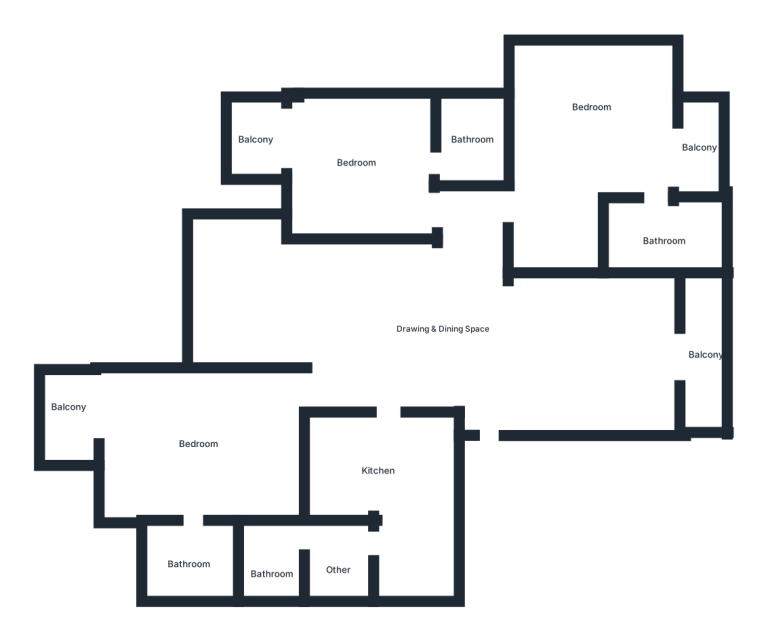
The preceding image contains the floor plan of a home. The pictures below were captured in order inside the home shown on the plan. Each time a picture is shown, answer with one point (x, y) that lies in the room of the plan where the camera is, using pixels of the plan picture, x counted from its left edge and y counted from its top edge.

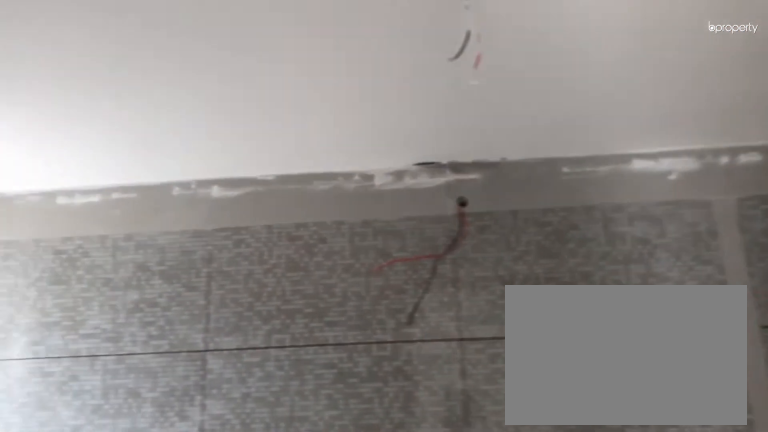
(658, 236)
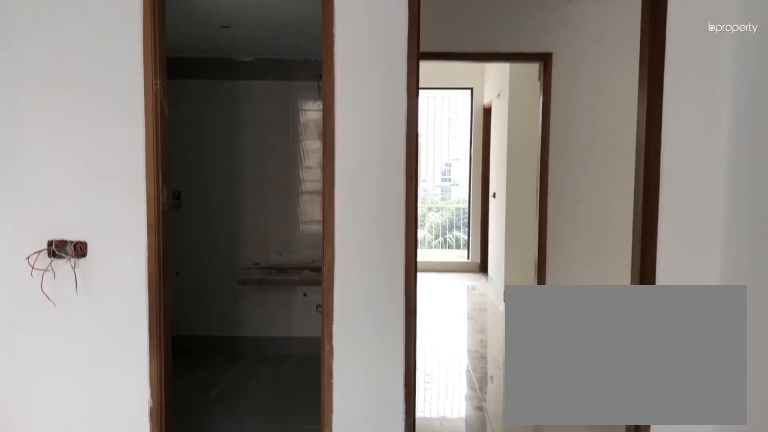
(354, 175)
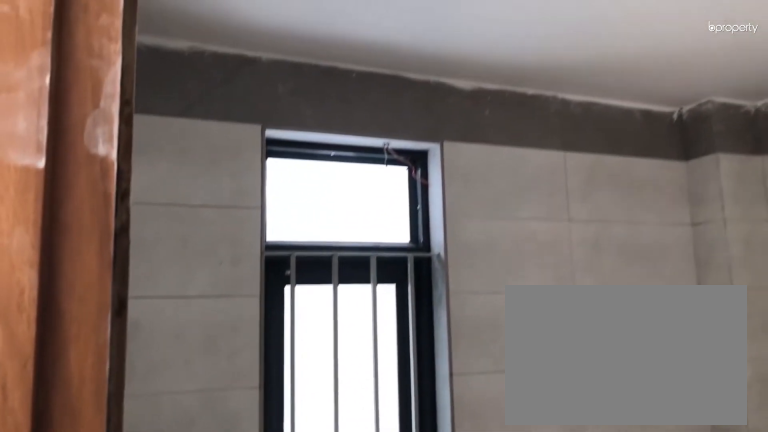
(478, 140)
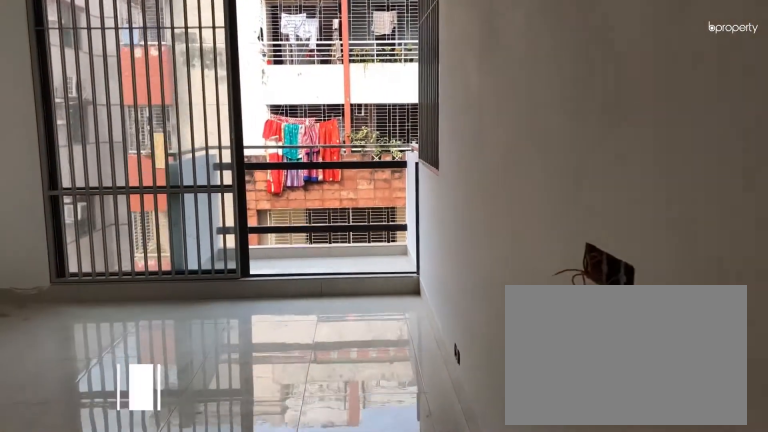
(195, 456)
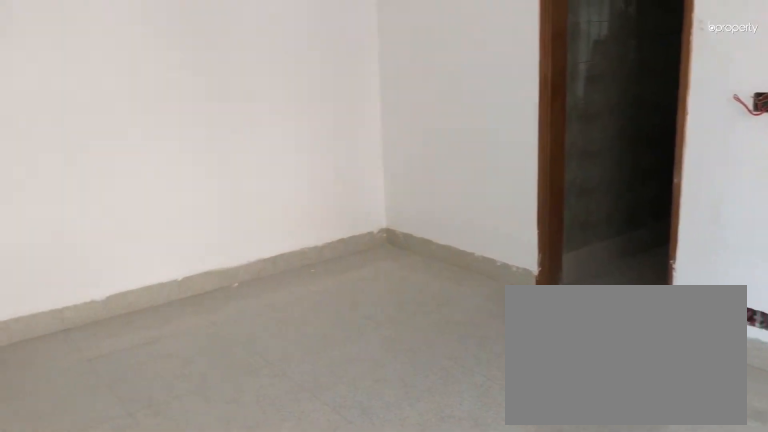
(195, 456)
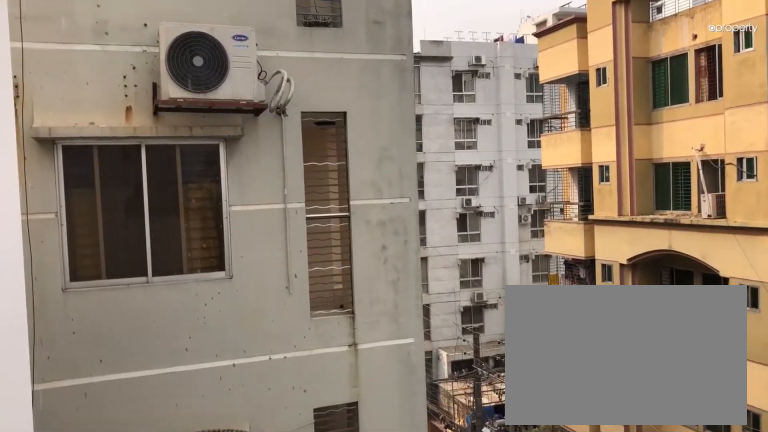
(84, 417)
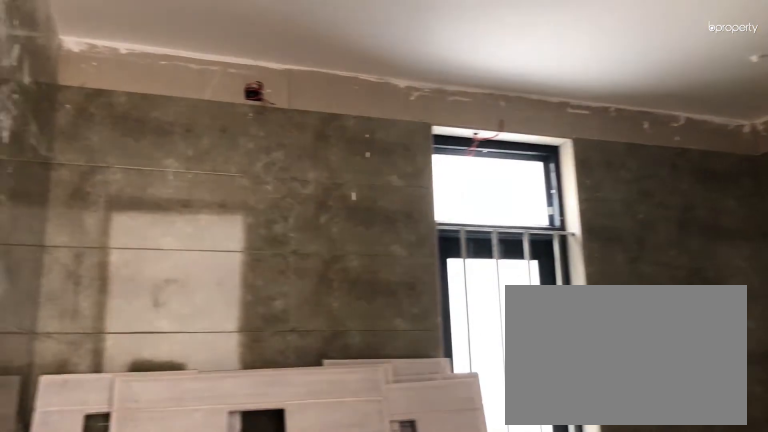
(194, 553)
